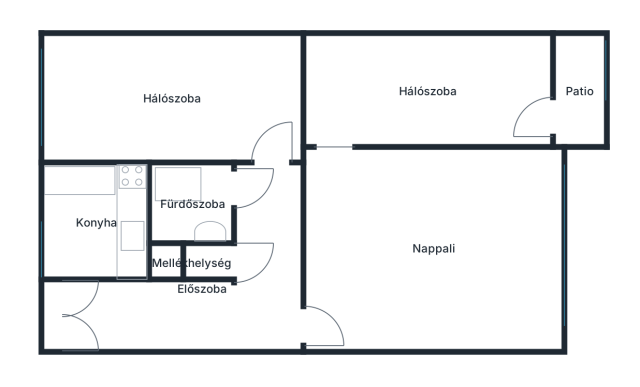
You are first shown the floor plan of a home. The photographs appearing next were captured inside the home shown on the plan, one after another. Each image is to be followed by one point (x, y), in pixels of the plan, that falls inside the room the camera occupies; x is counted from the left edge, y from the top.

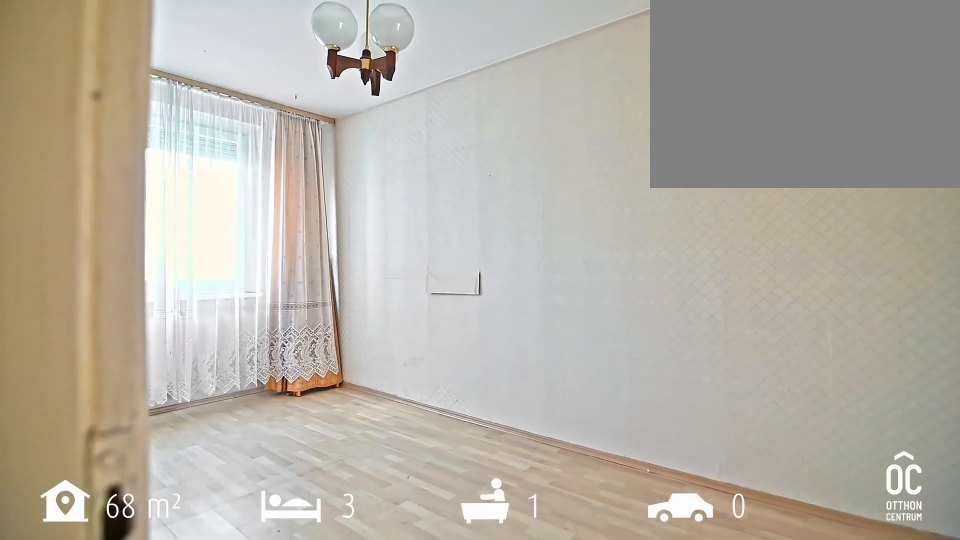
(176, 102)
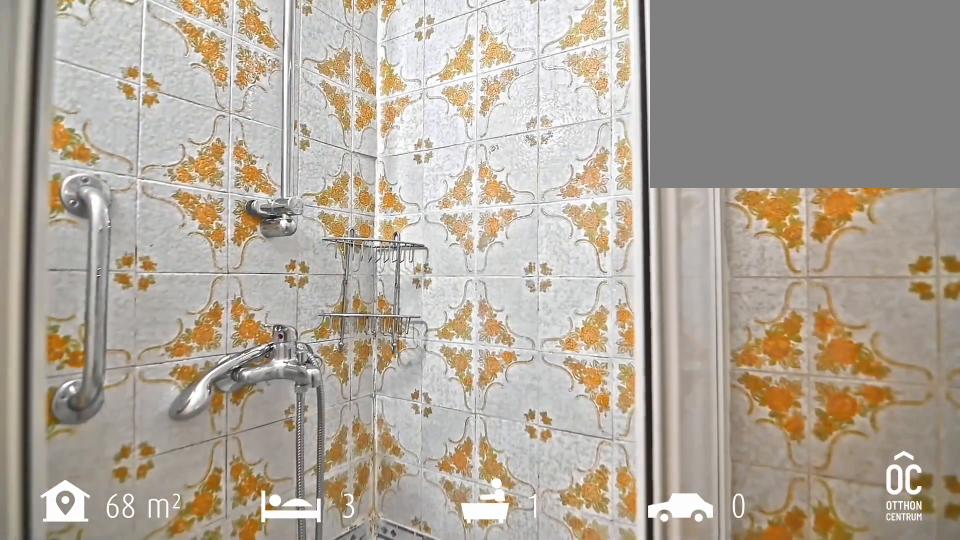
(192, 203)
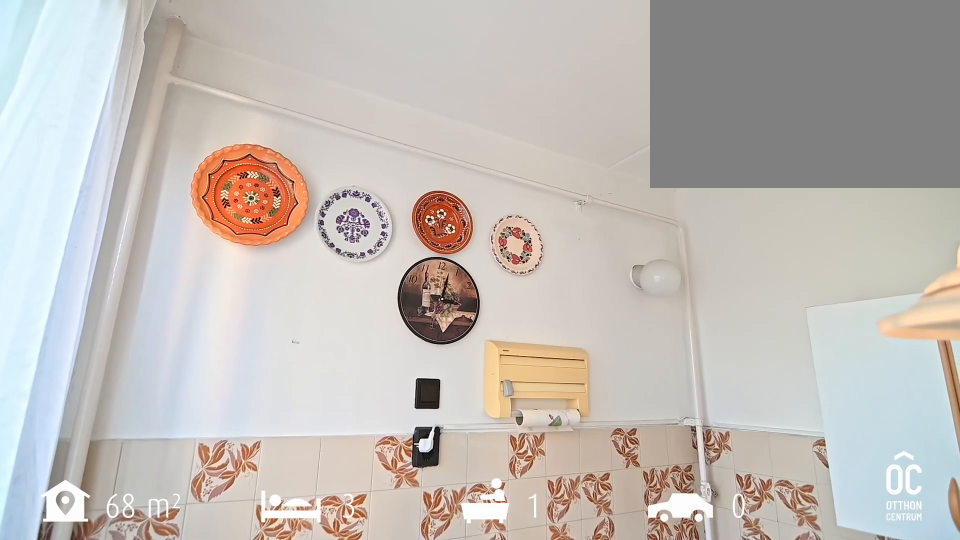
(94, 223)
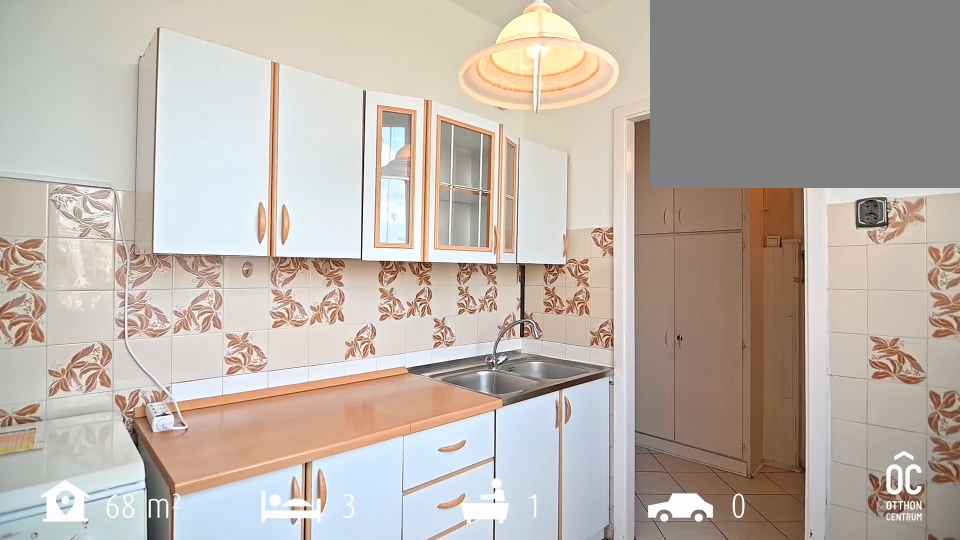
(94, 223)
